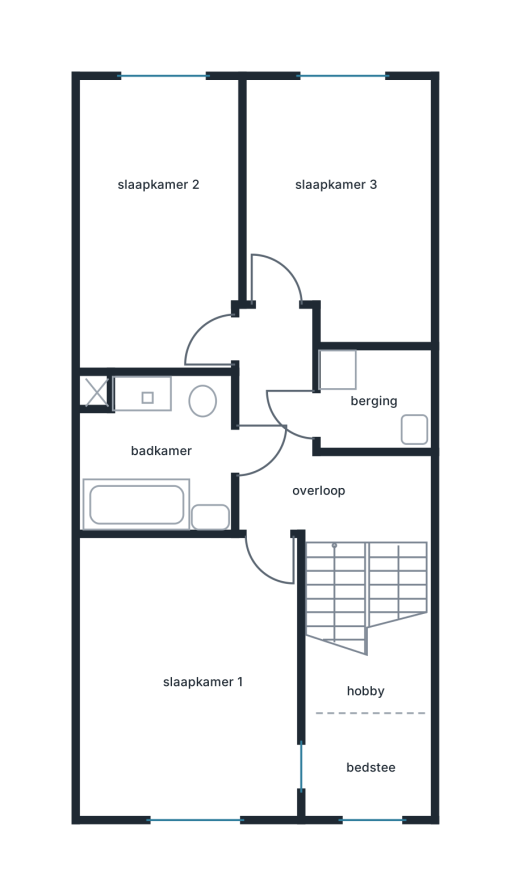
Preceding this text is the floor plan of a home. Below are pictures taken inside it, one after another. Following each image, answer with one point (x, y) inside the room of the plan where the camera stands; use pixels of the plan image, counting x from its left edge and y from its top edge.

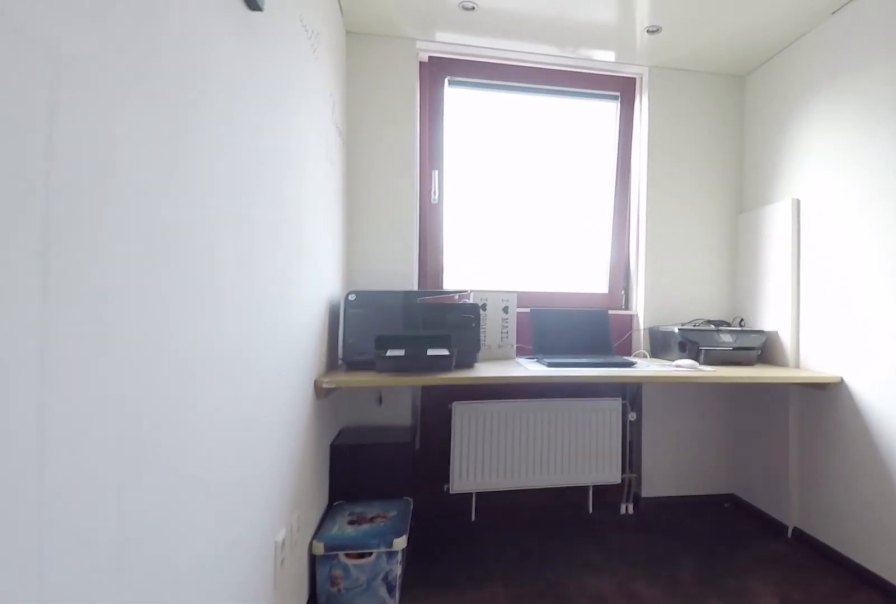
(370, 723)
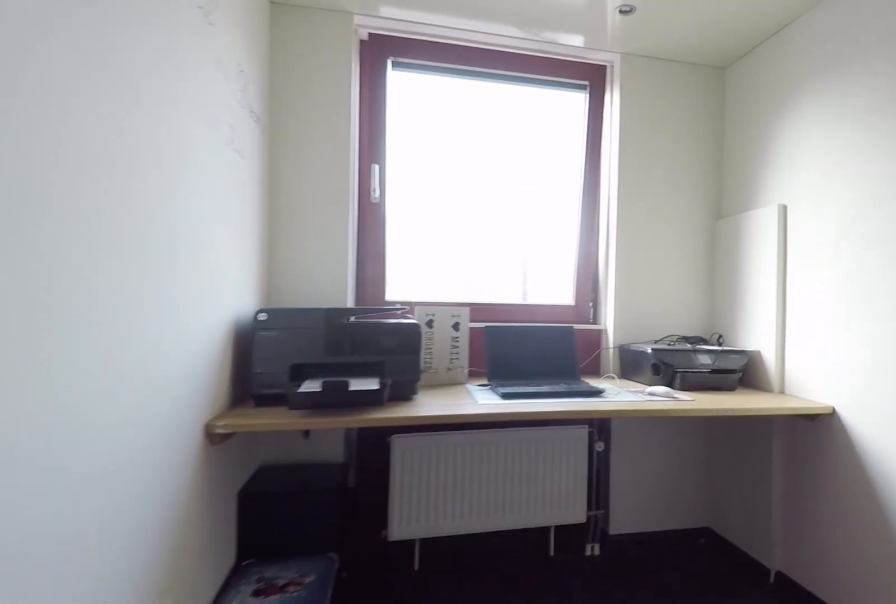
(370, 723)
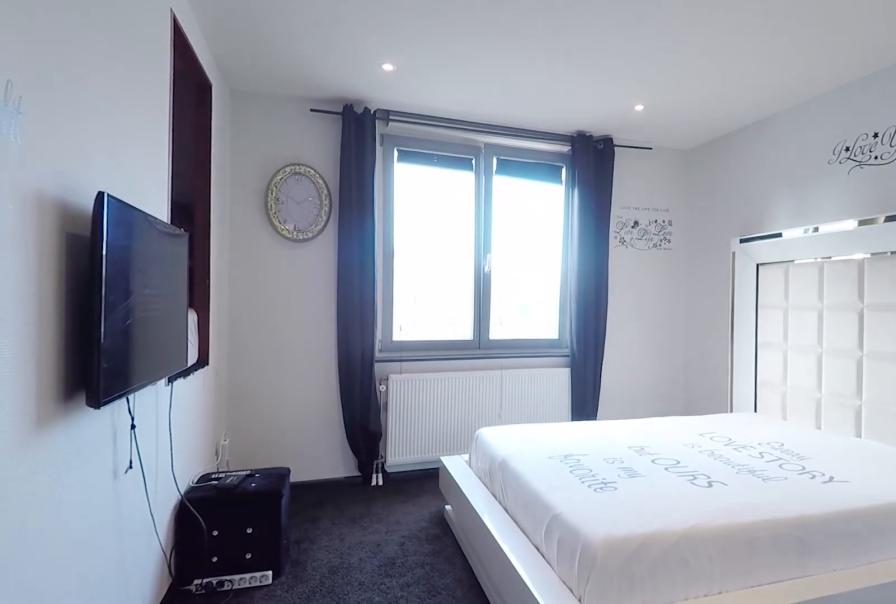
(192, 675)
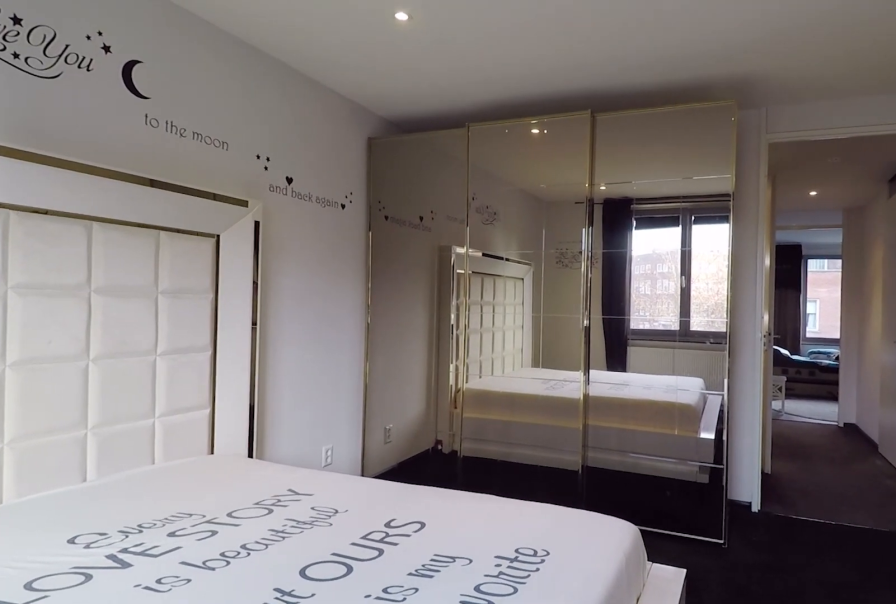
(192, 675)
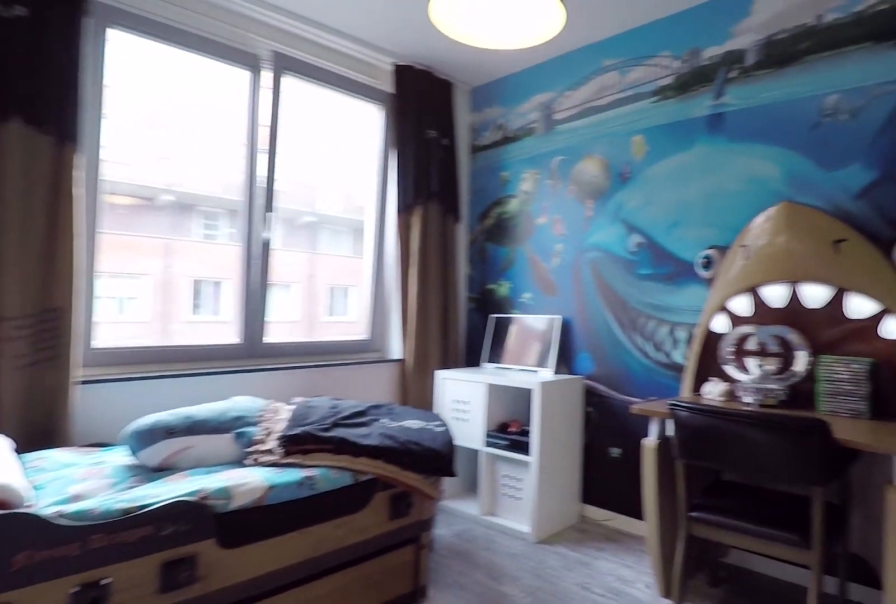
(340, 206)
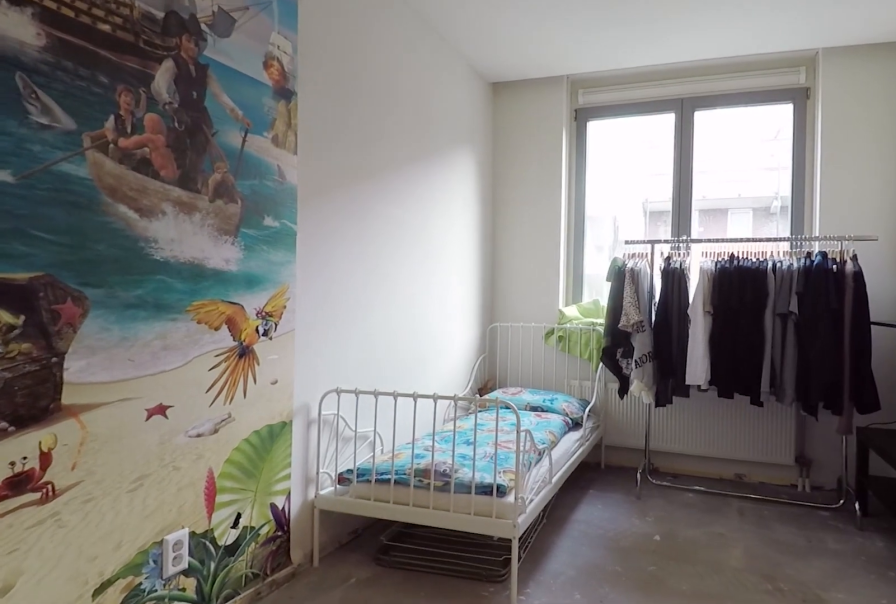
(160, 225)
